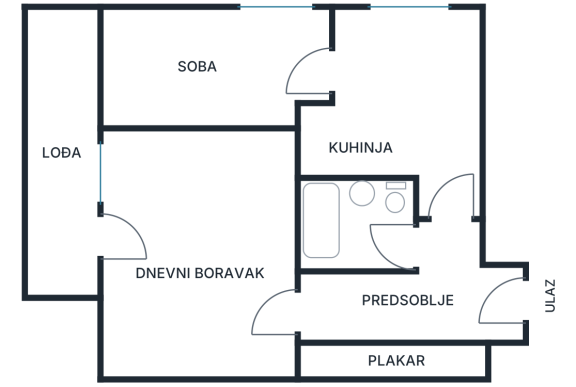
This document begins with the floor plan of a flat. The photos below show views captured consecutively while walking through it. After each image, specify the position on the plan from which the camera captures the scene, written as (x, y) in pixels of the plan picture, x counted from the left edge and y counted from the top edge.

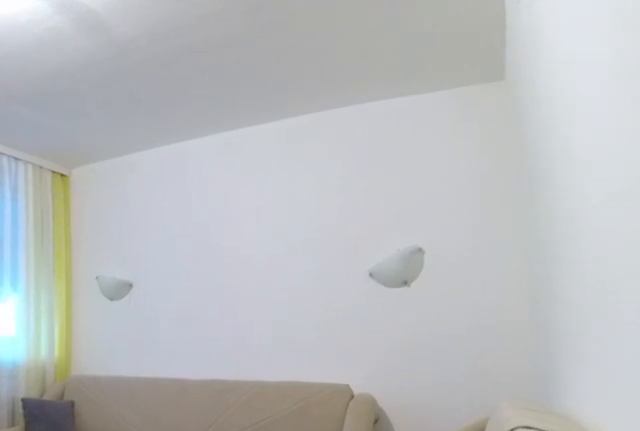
(285, 310)
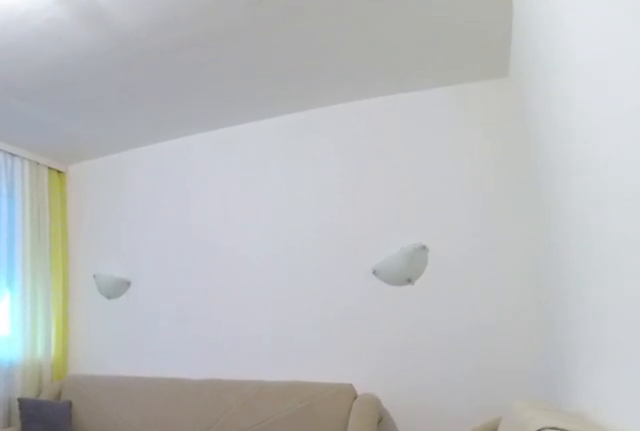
(285, 304)
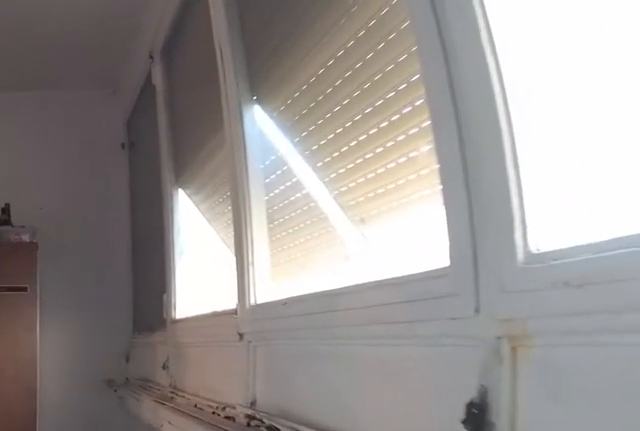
(56, 99)
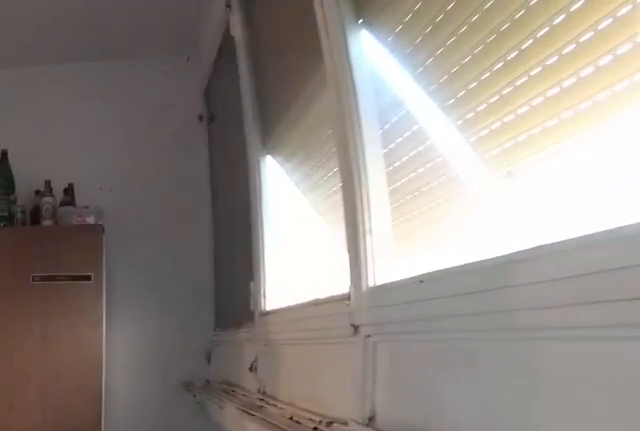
(56, 125)
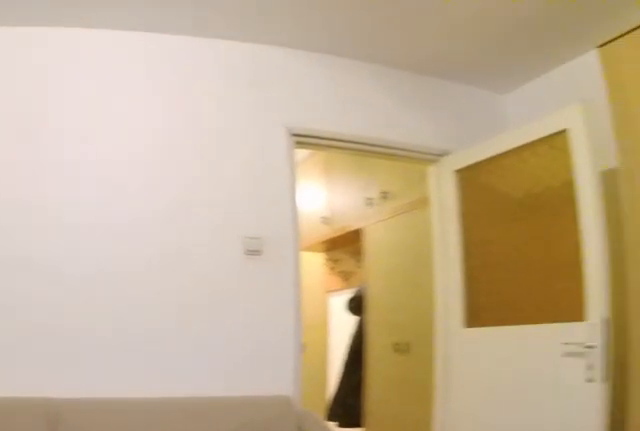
(138, 230)
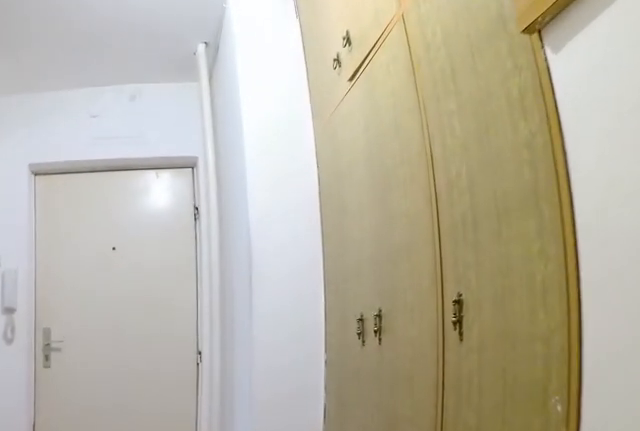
(347, 312)
